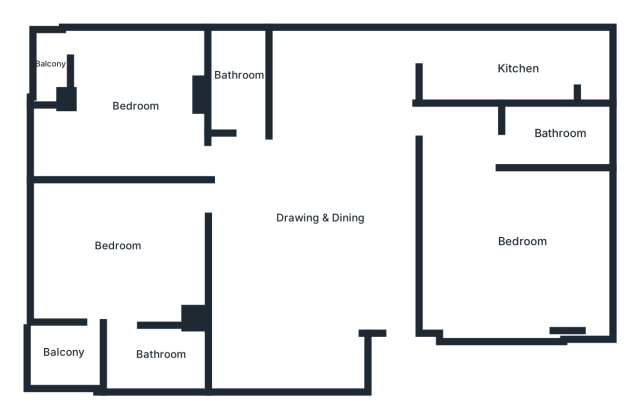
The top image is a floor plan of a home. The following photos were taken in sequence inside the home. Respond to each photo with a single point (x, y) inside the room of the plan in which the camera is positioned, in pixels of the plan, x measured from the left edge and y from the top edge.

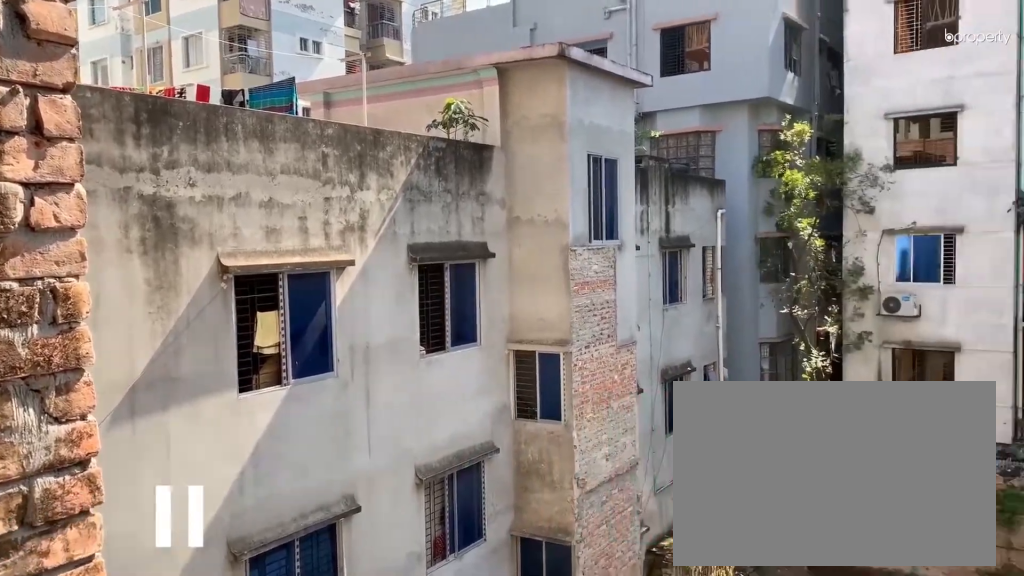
(49, 63)
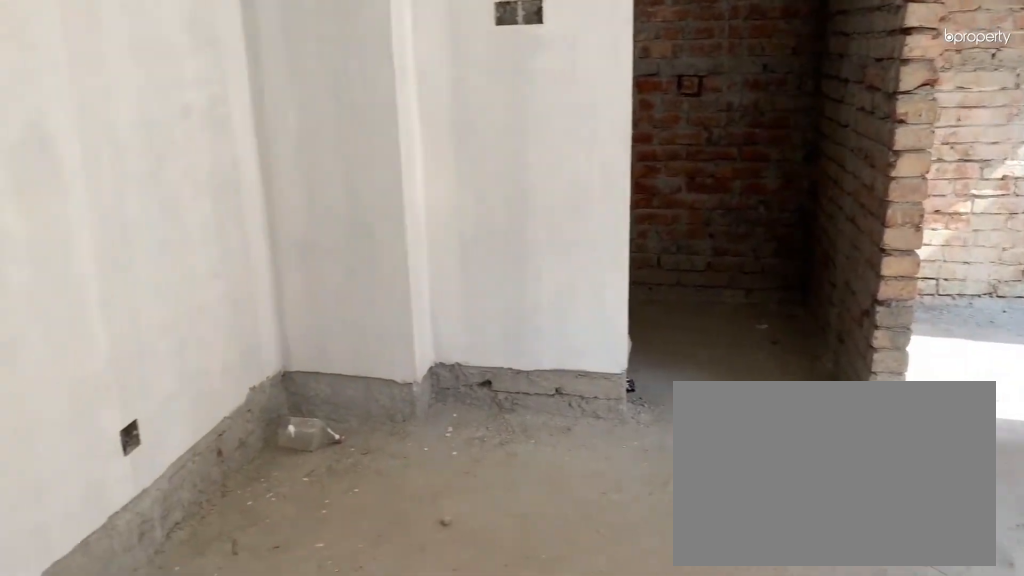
(122, 246)
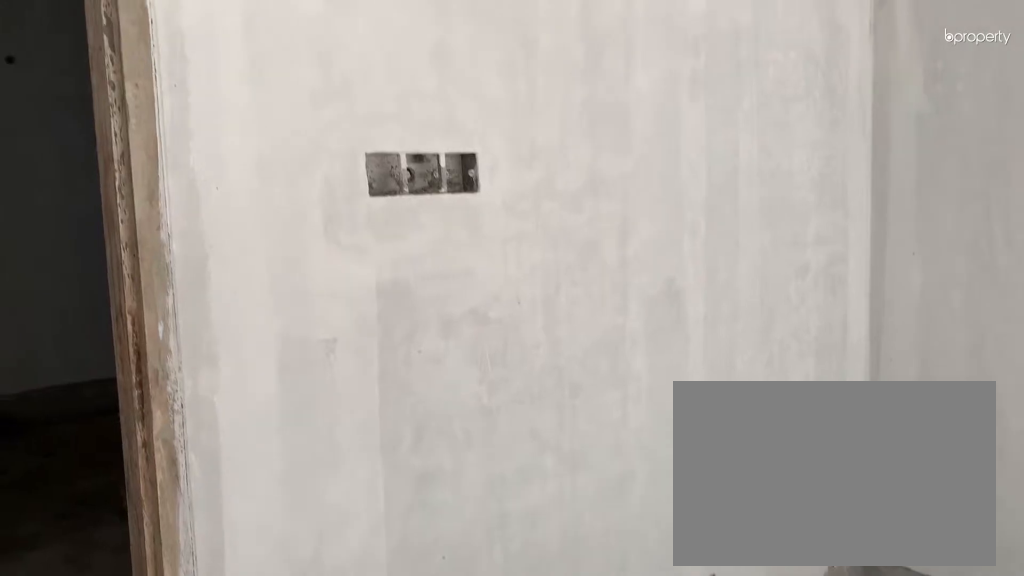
(122, 246)
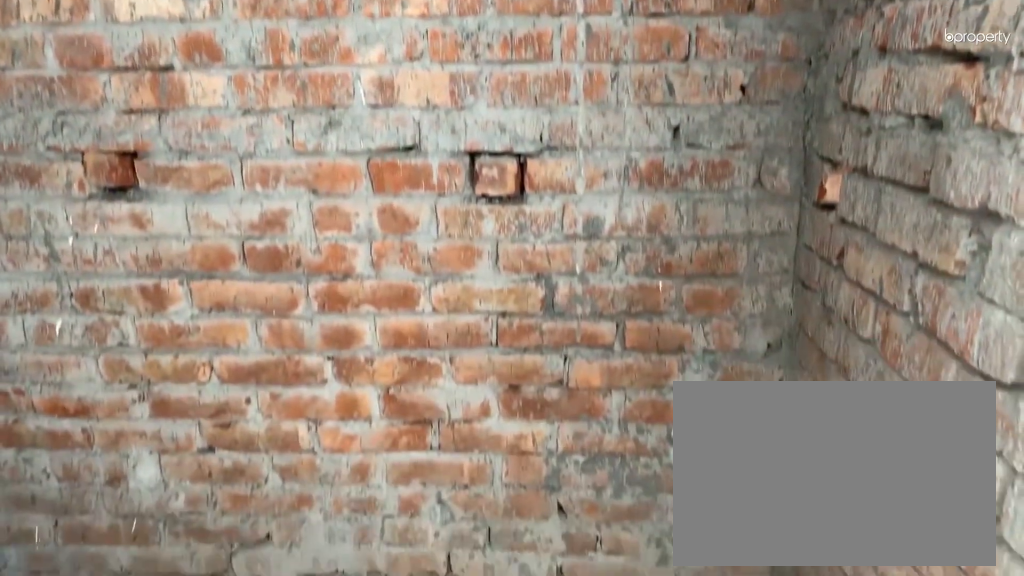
(156, 353)
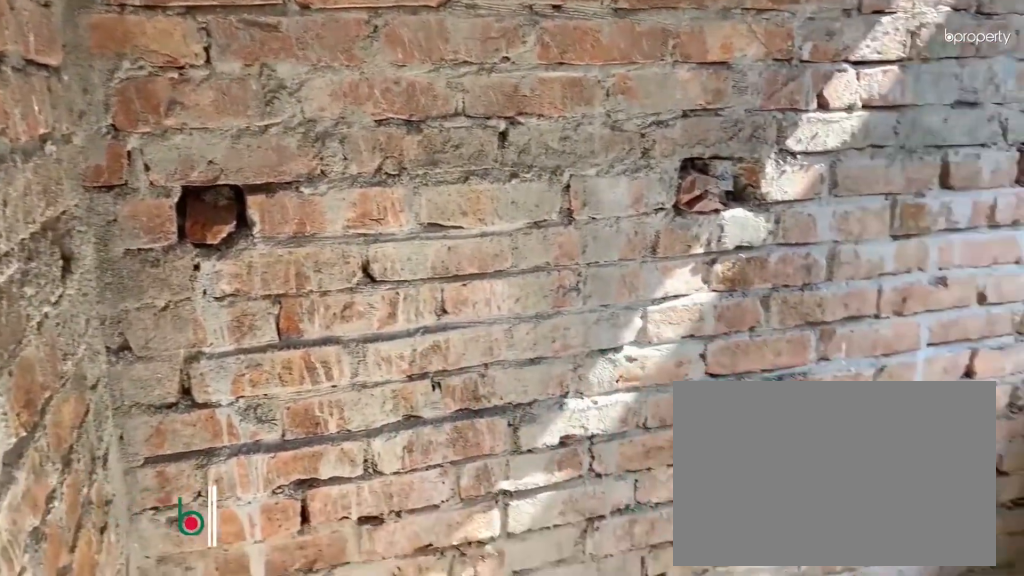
(61, 353)
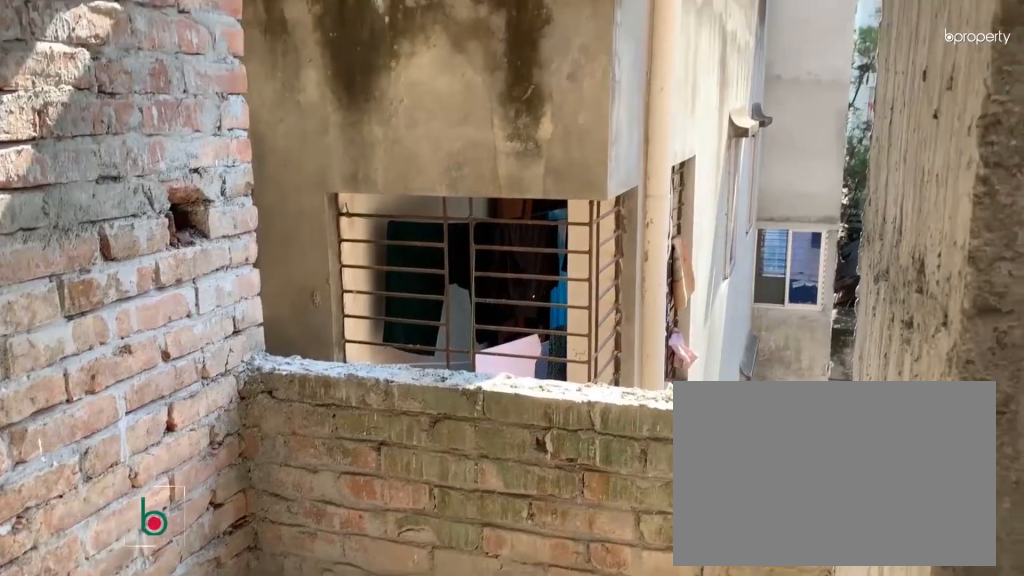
(61, 353)
